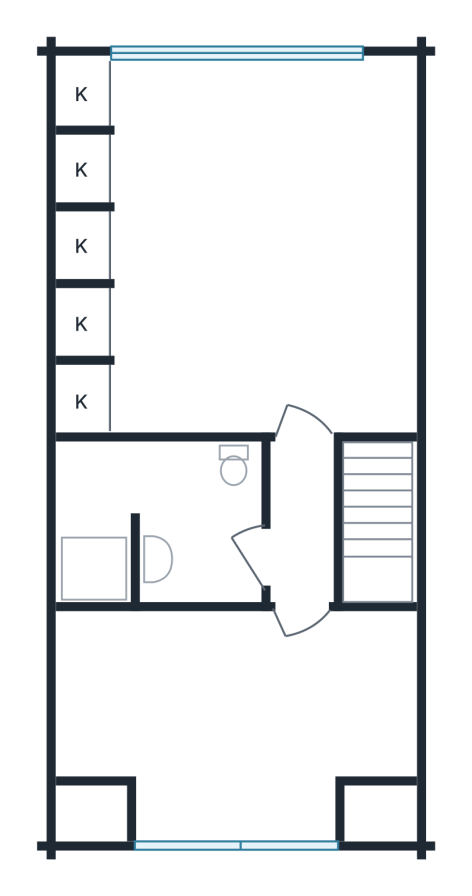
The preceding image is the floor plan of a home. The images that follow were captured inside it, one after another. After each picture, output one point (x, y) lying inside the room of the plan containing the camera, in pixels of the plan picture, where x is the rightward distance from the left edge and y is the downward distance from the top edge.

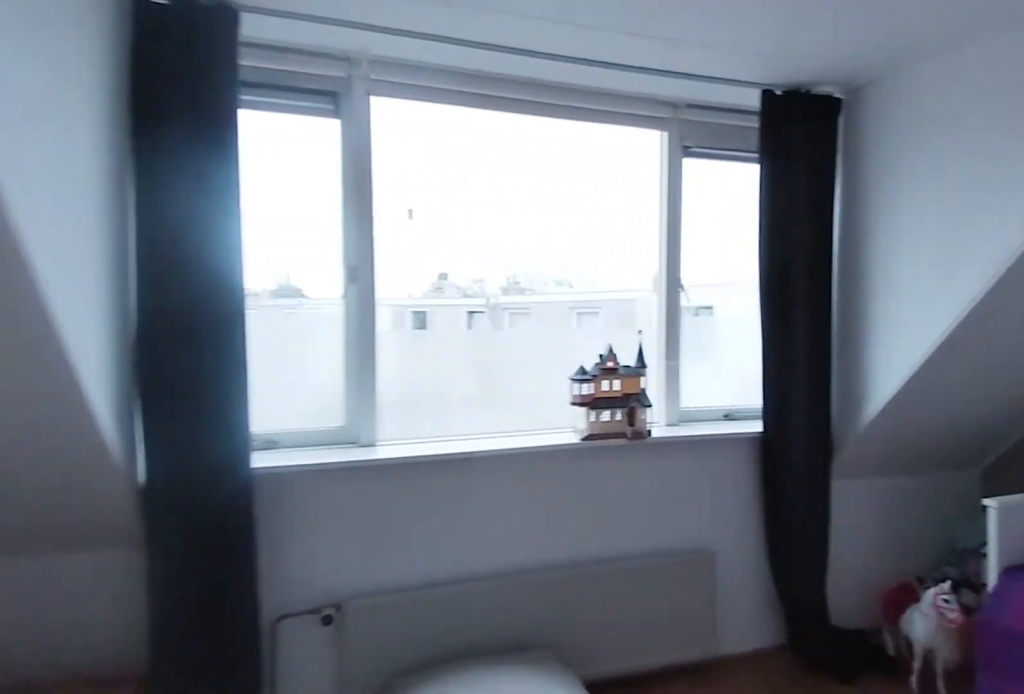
(236, 714)
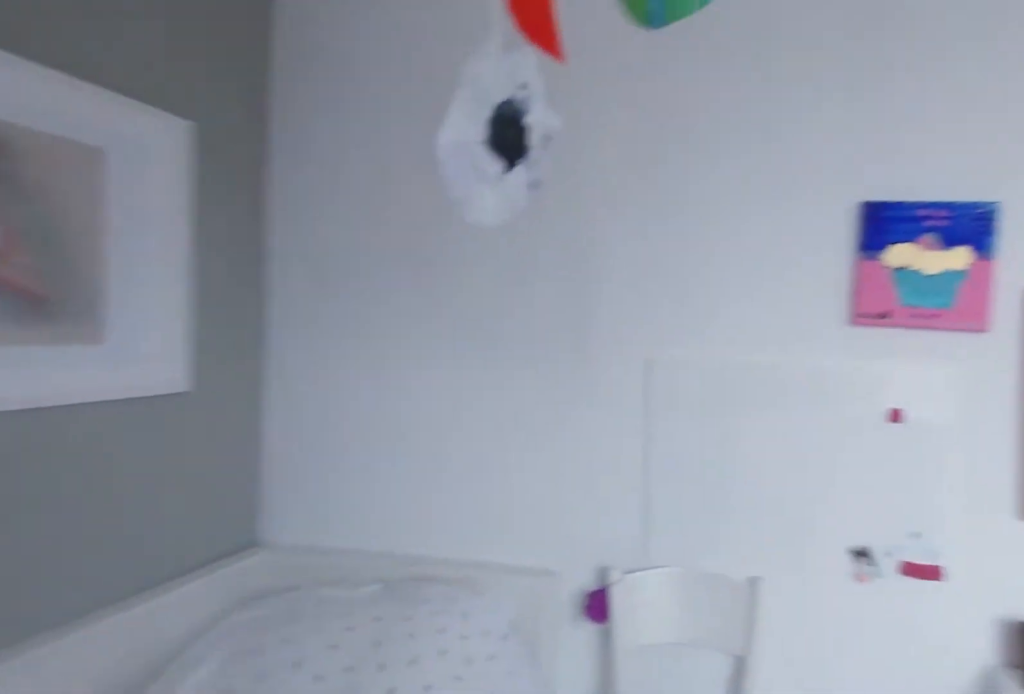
(236, 714)
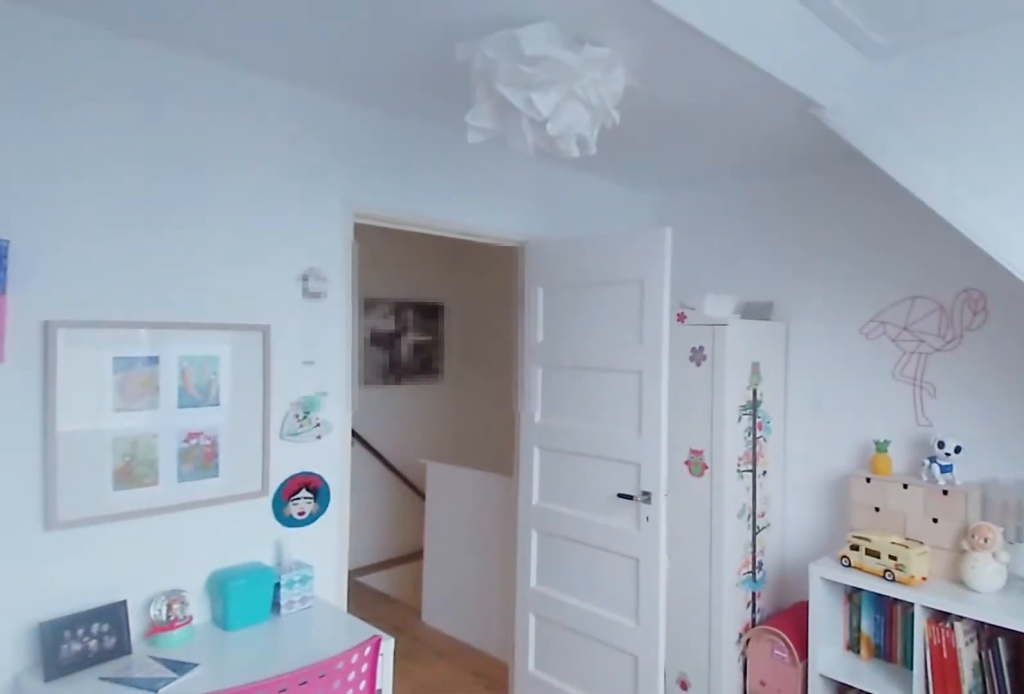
(236, 714)
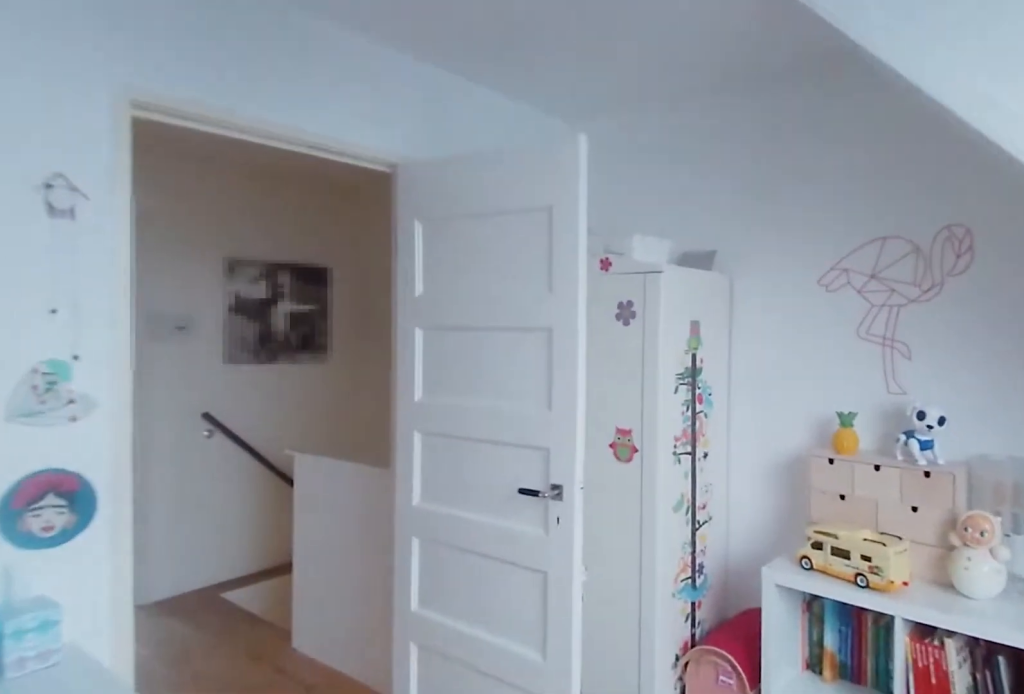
(236, 714)
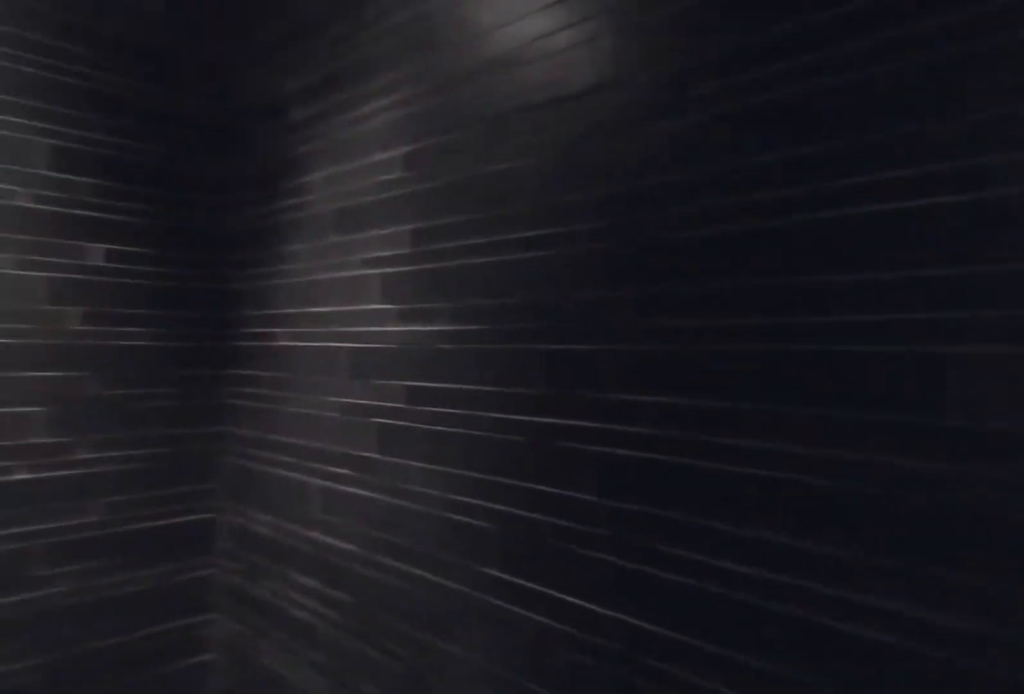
(125, 537)
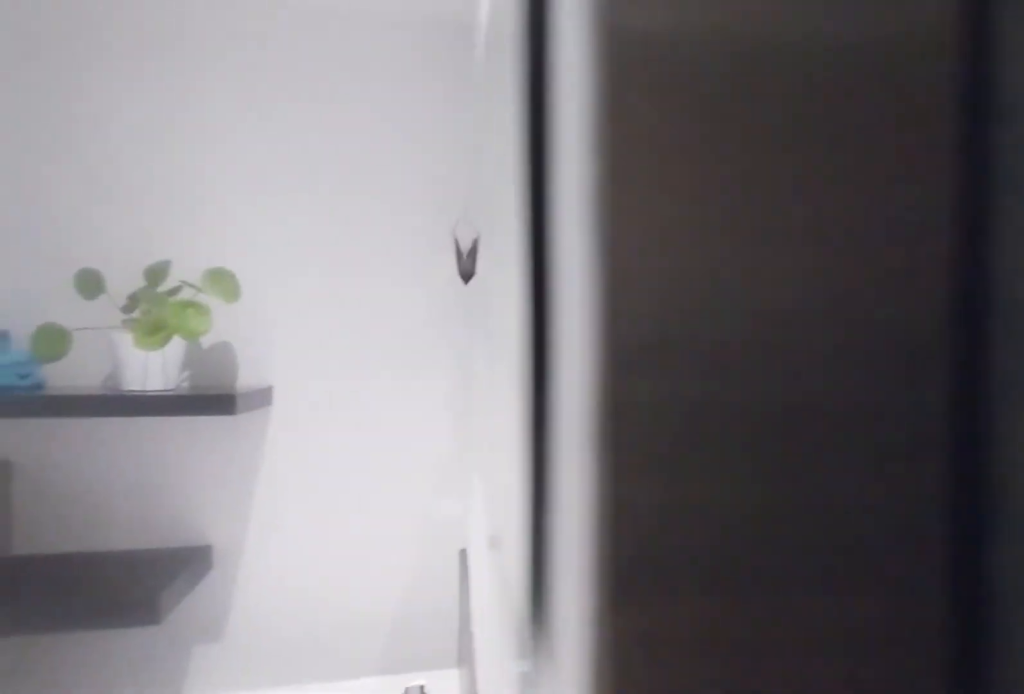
(125, 537)
